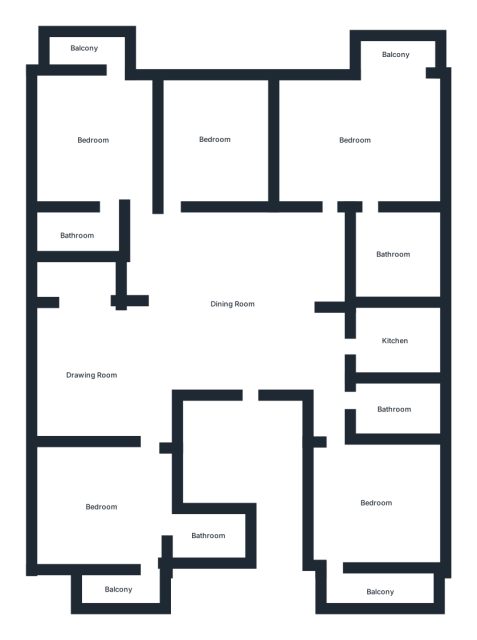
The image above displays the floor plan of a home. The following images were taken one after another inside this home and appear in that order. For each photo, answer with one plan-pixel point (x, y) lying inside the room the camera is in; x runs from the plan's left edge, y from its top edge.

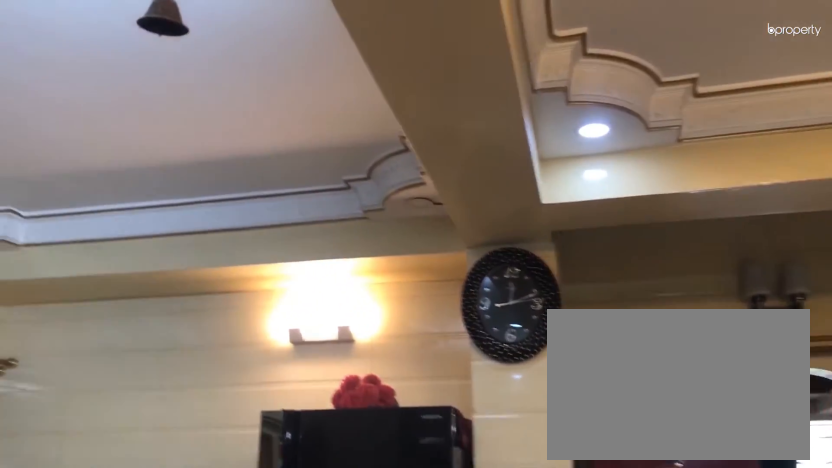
(236, 303)
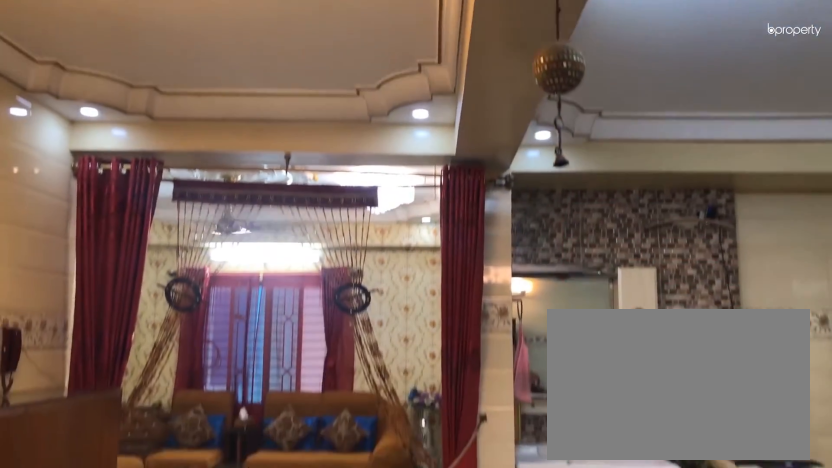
(236, 304)
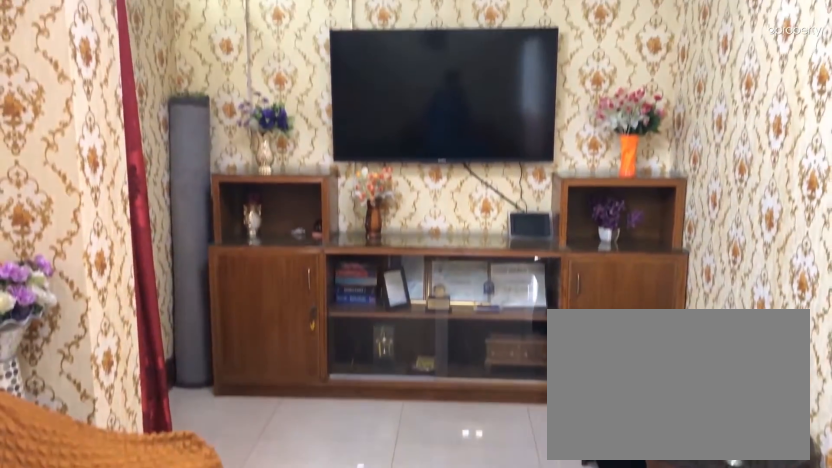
(93, 375)
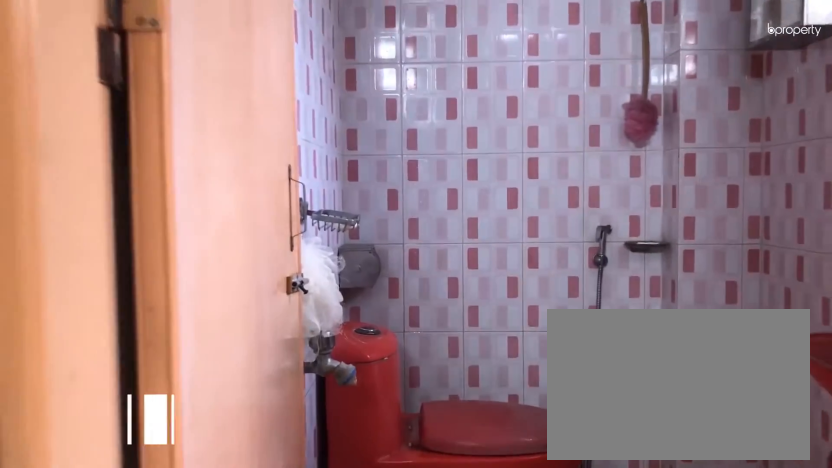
(183, 534)
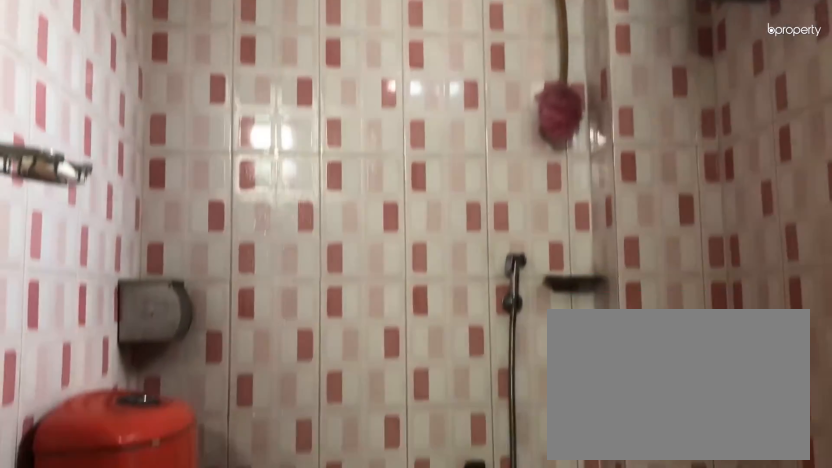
(213, 536)
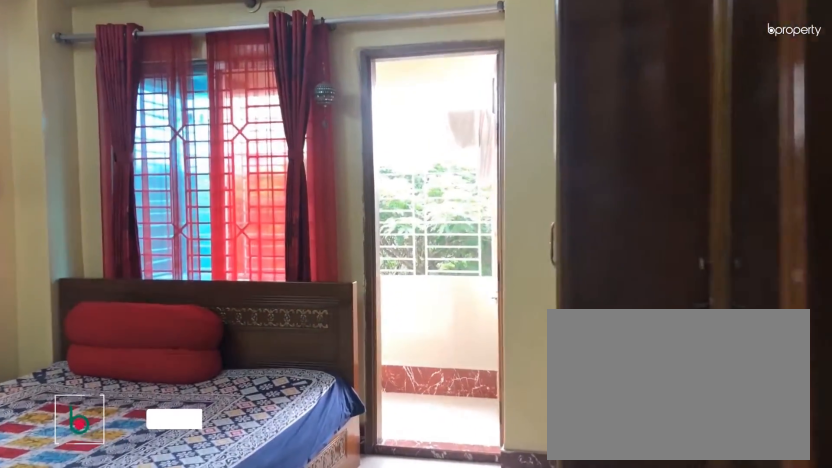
(118, 153)
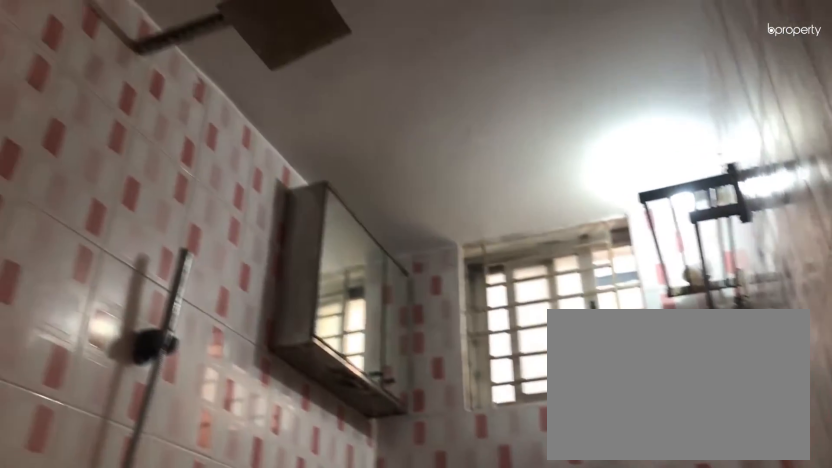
(75, 232)
